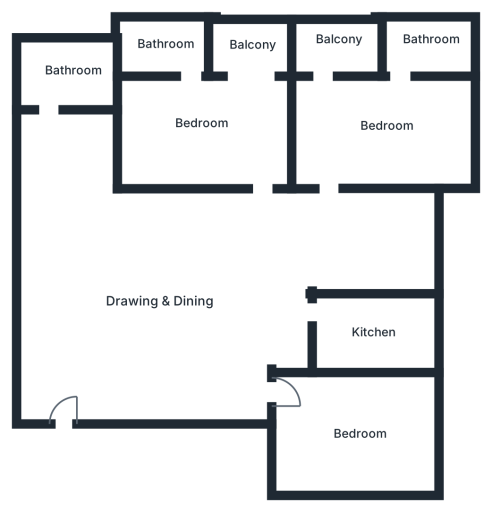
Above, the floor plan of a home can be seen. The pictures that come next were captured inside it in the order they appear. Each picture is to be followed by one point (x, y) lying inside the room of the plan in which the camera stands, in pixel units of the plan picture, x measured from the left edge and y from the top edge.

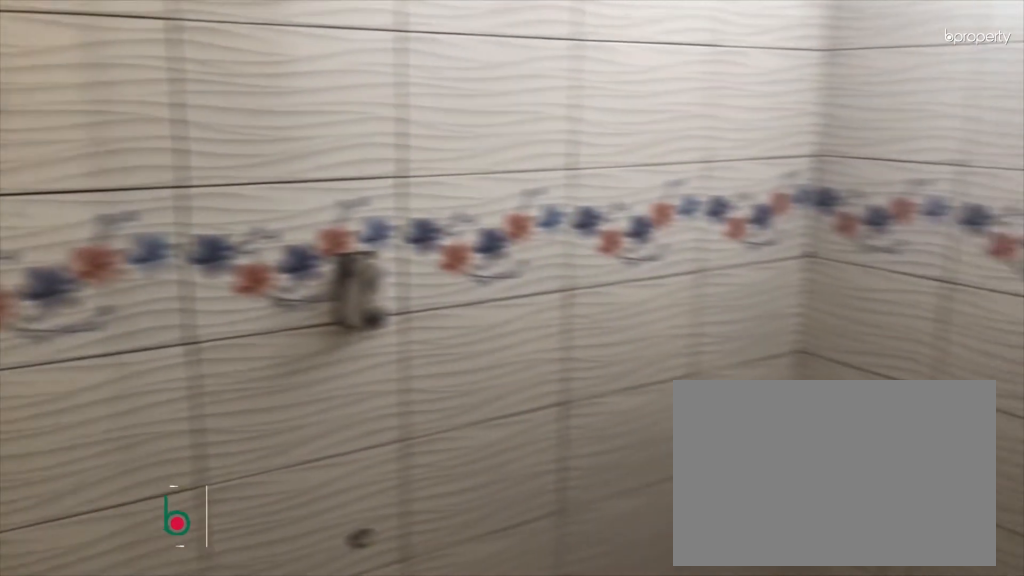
(427, 48)
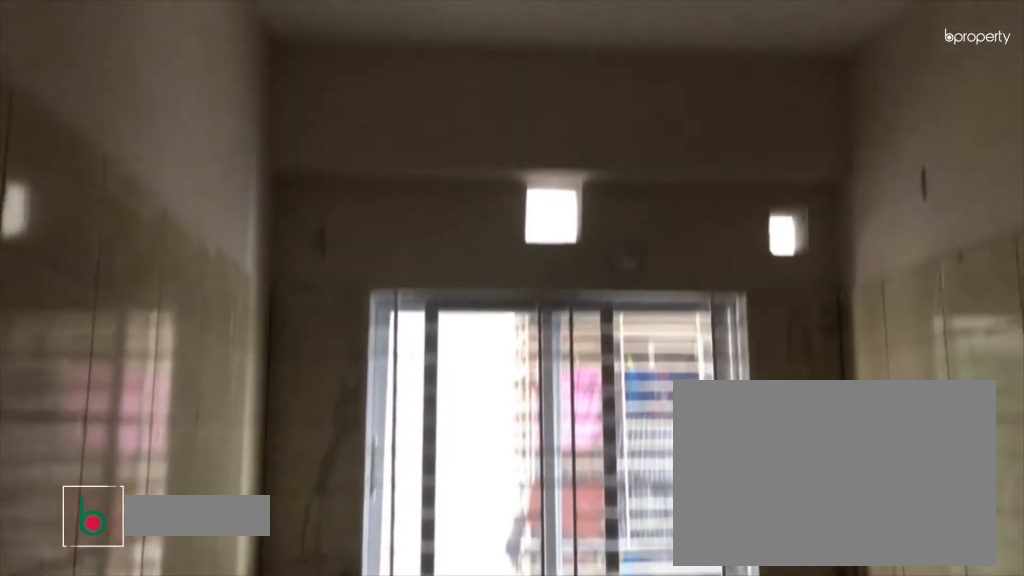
(374, 334)
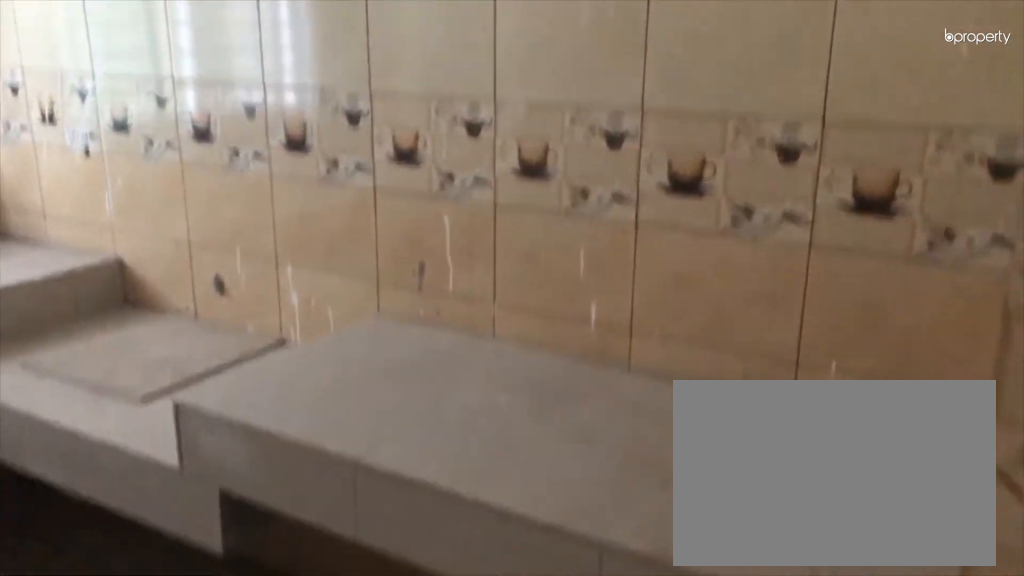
(374, 334)
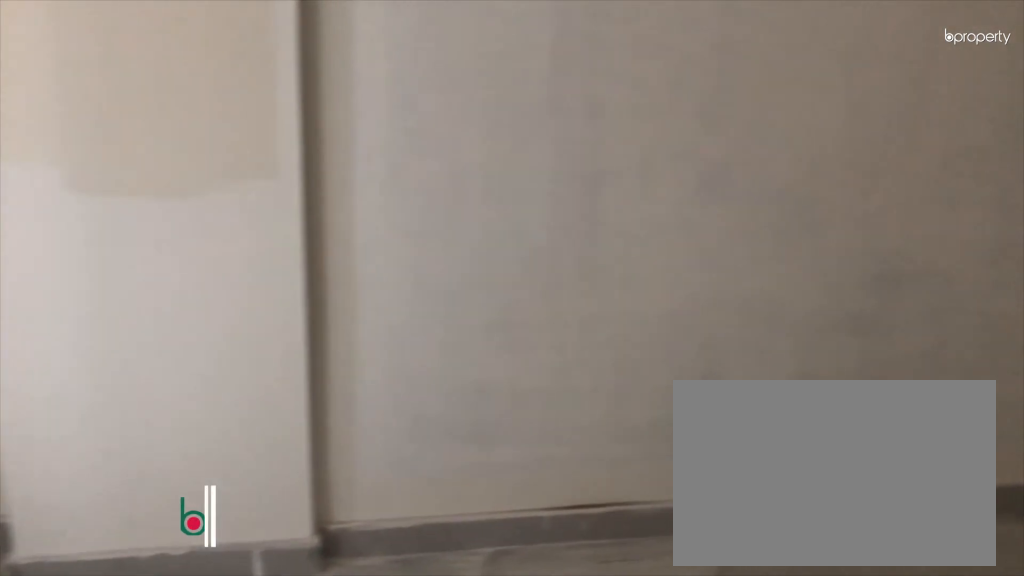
(355, 433)
